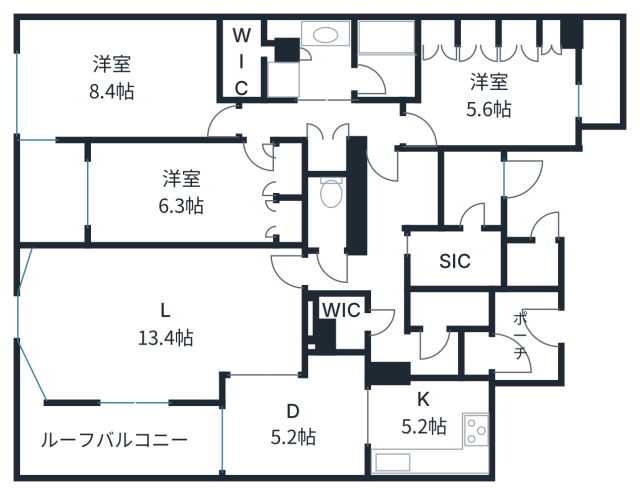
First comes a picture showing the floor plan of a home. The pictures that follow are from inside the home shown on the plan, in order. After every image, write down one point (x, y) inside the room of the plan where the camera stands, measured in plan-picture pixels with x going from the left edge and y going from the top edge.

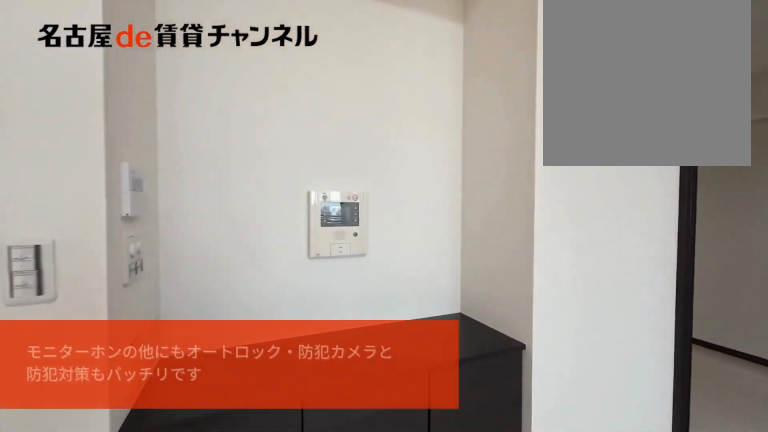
(160, 319)
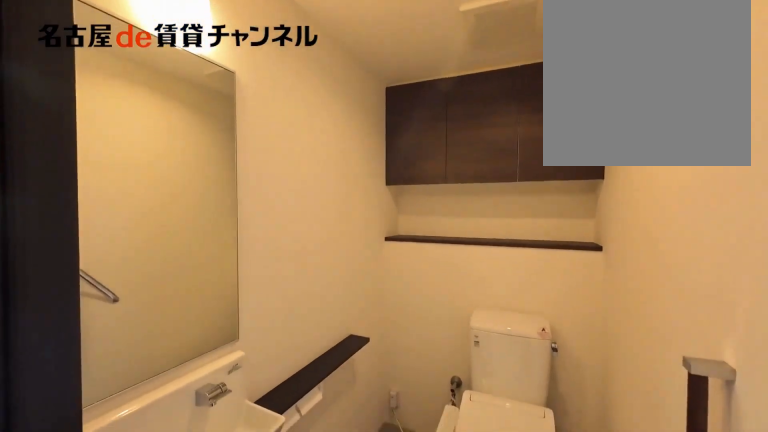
(326, 213)
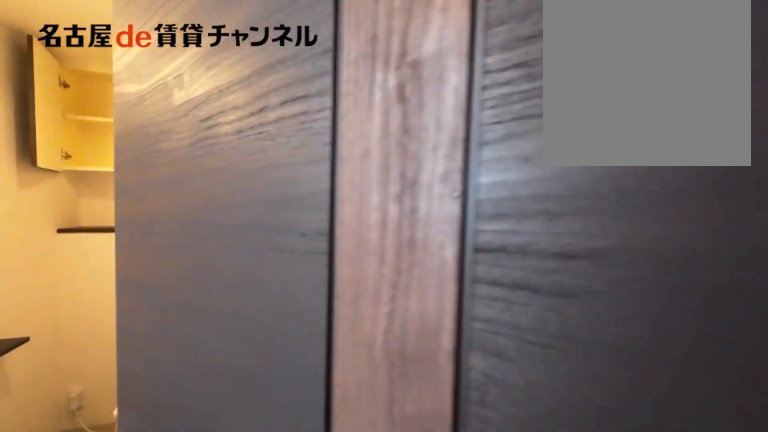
(326, 213)
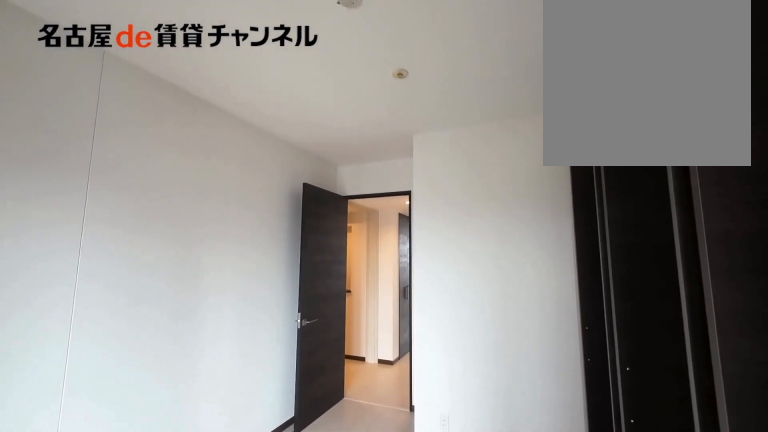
(494, 96)
